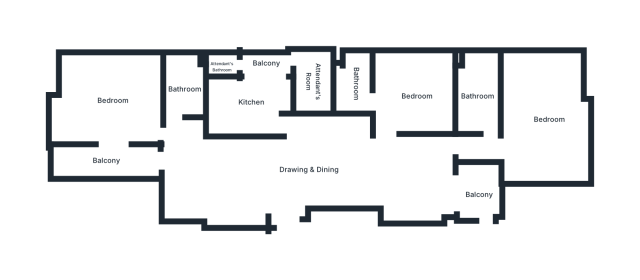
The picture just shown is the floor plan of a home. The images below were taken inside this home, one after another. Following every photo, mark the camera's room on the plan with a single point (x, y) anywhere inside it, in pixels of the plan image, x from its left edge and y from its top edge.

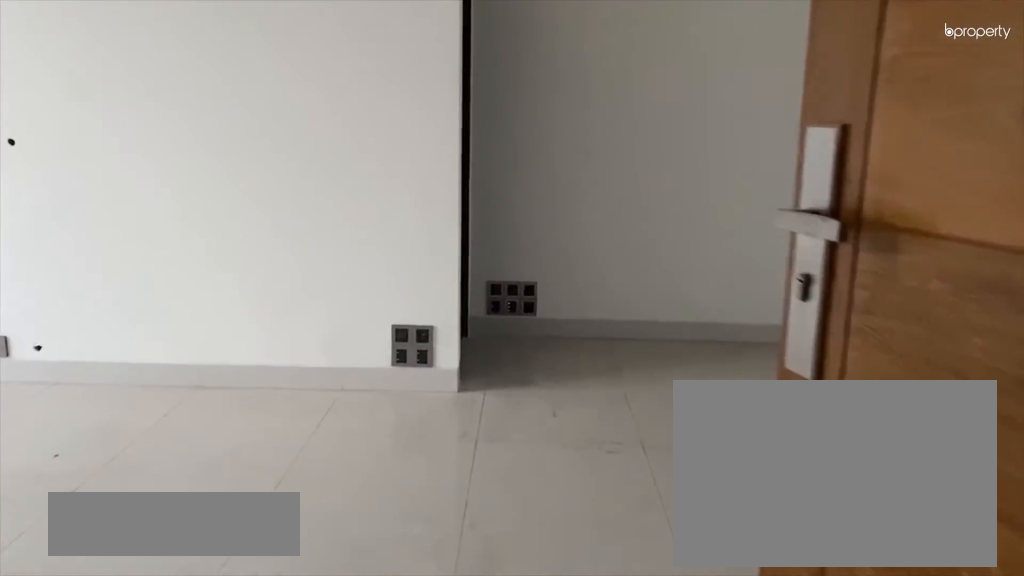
(284, 192)
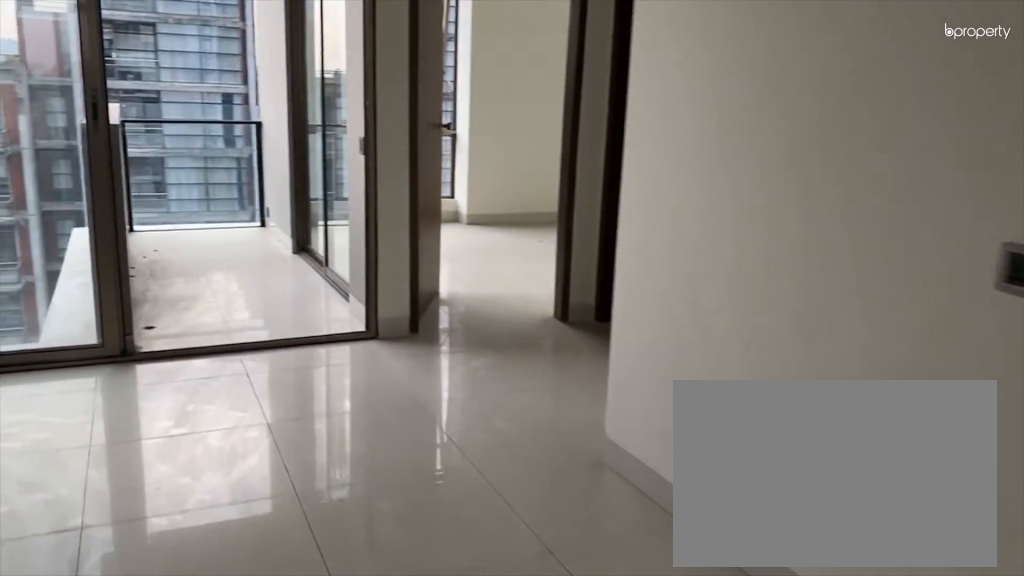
(202, 176)
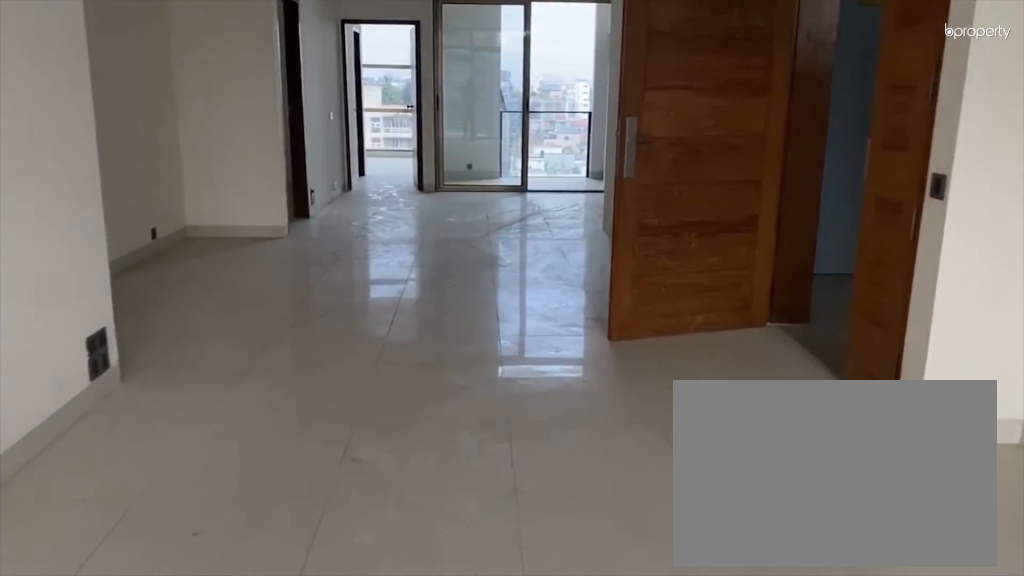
(202, 176)
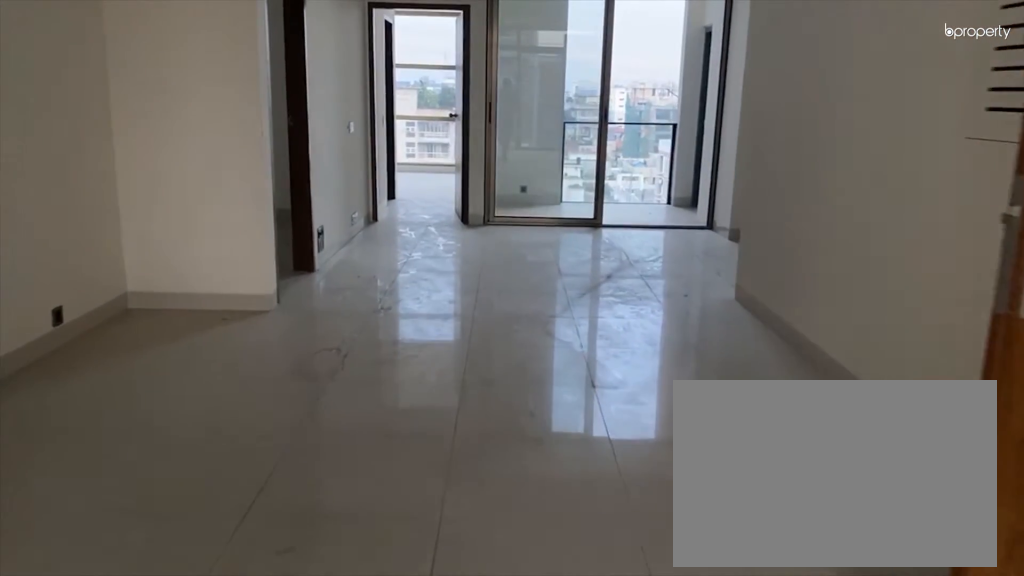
(290, 176)
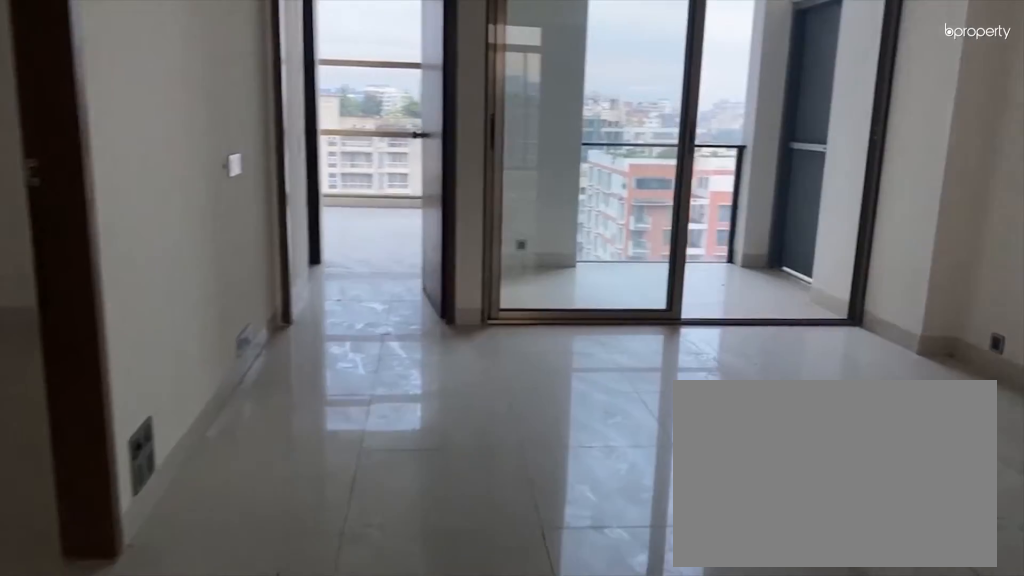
(403, 176)
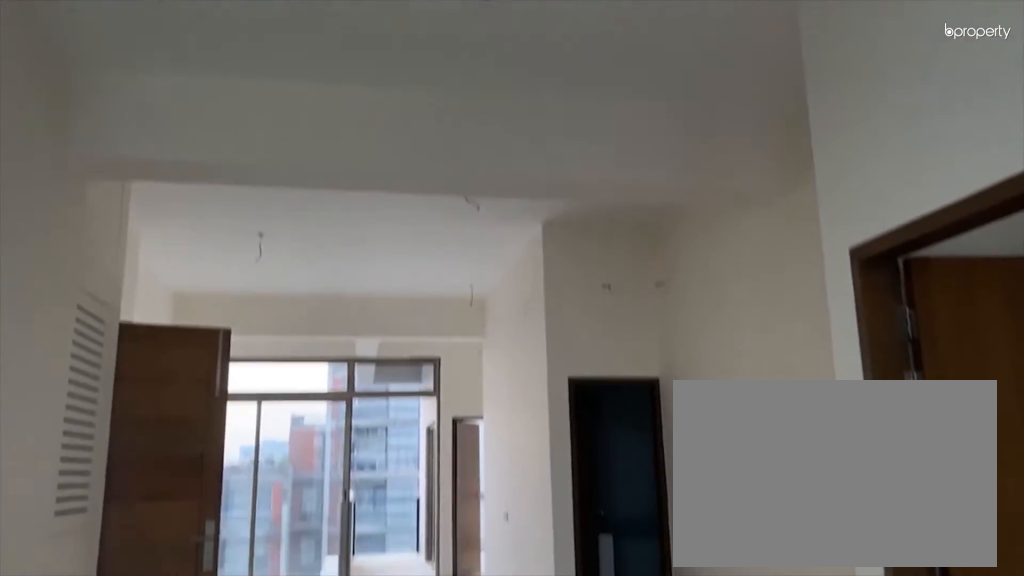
(403, 176)
